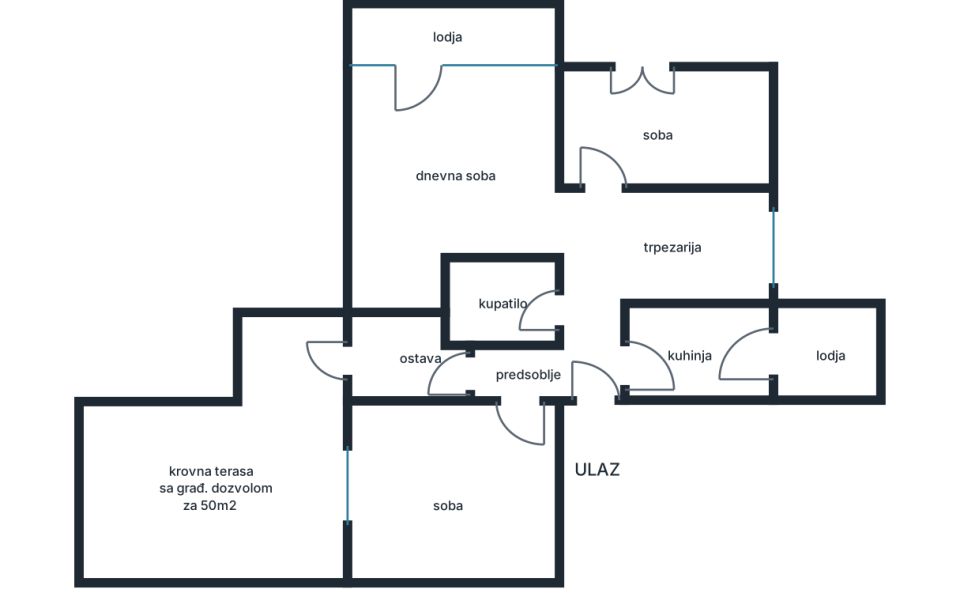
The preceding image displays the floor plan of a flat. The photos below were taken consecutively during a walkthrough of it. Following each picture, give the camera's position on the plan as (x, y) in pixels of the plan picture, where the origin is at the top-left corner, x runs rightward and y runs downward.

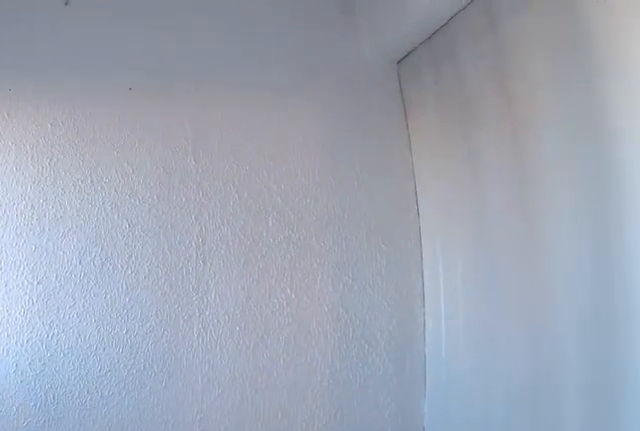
(802, 377)
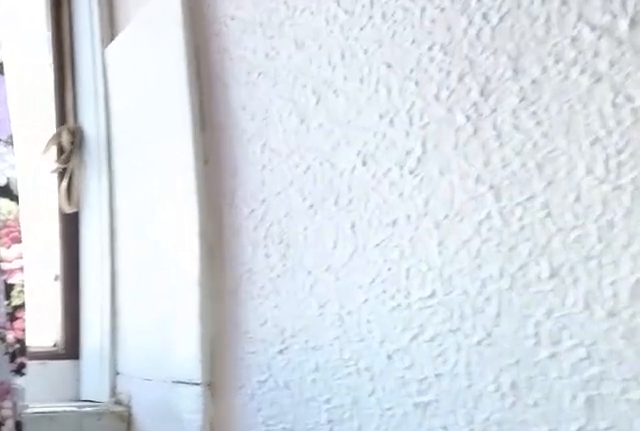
(845, 394)
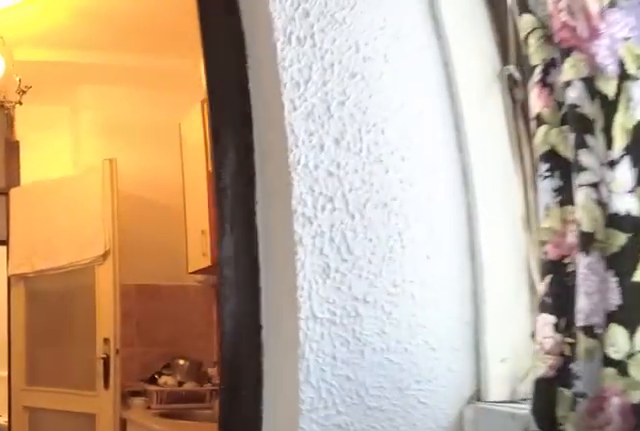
(821, 356)
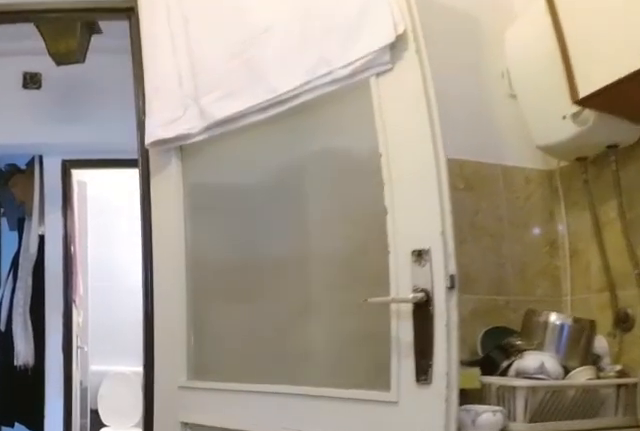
(714, 357)
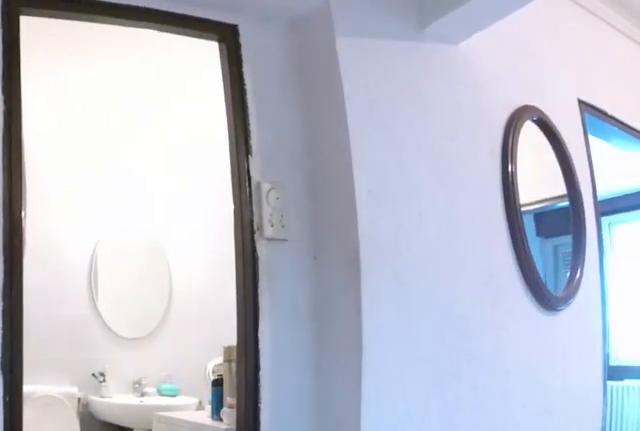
(648, 357)
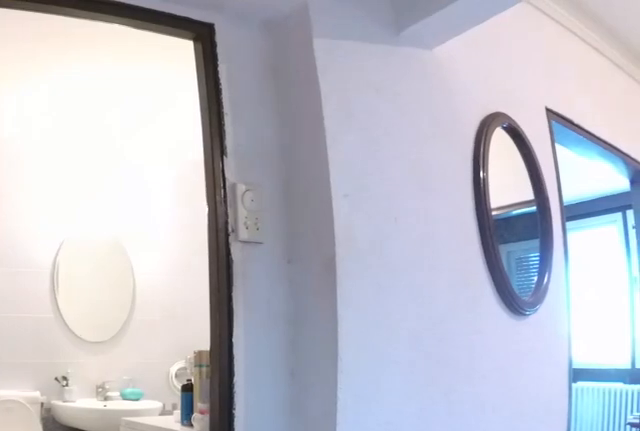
(648, 357)
